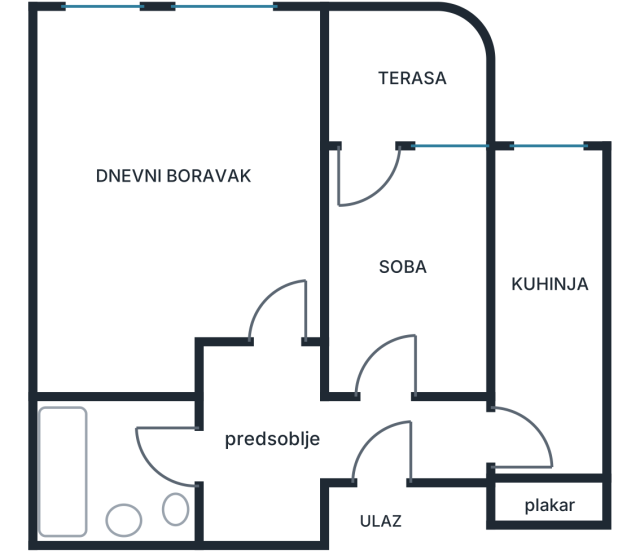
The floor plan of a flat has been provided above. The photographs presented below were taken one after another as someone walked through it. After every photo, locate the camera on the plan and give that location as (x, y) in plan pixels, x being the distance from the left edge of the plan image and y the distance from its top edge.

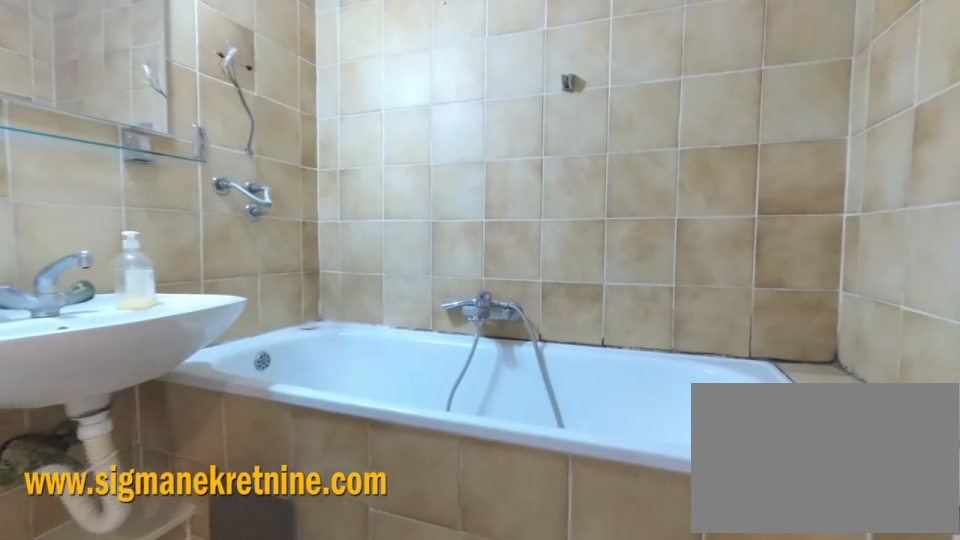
(149, 440)
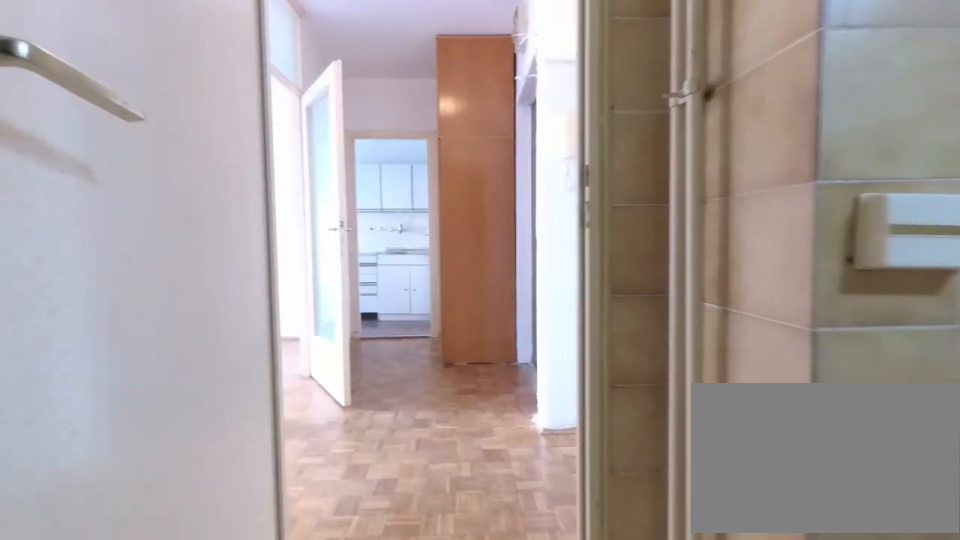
(86, 445)
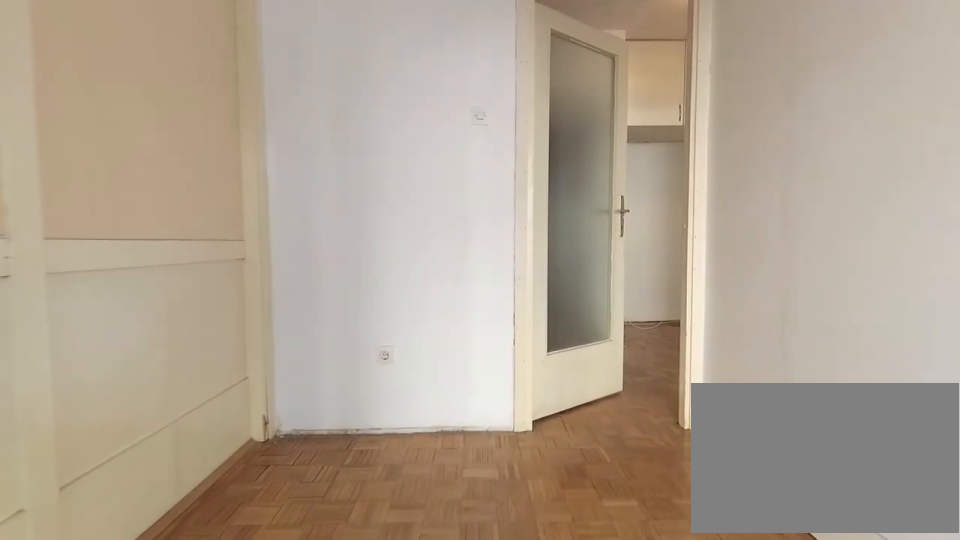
(381, 194)
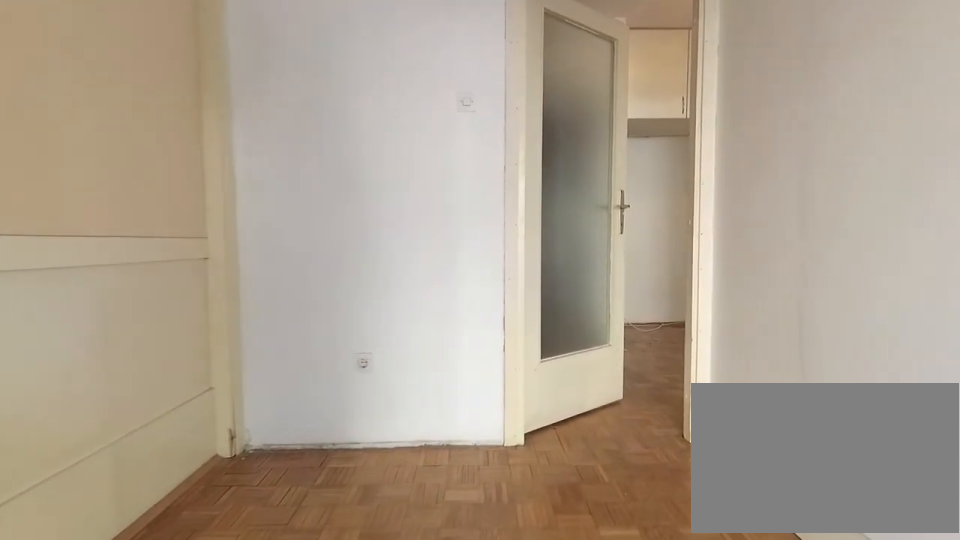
(382, 210)
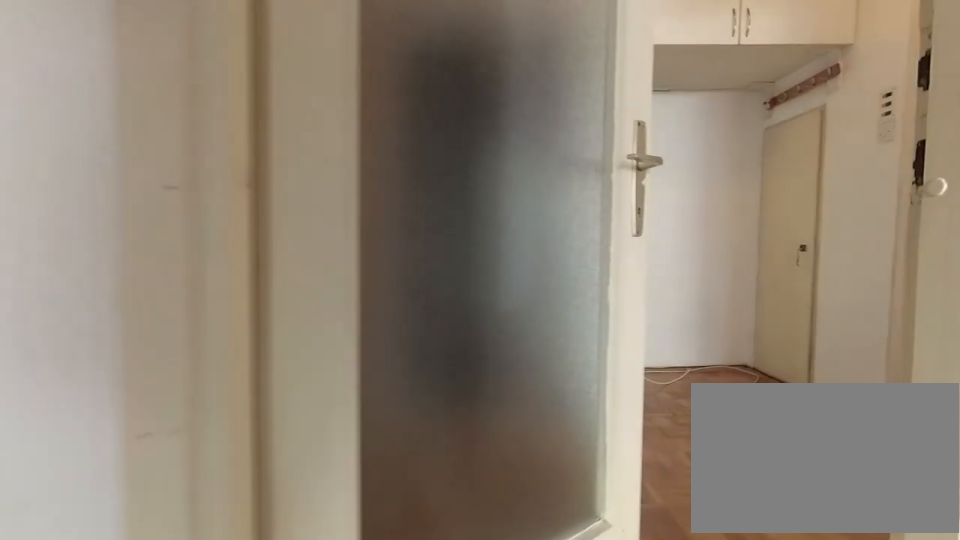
(386, 333)
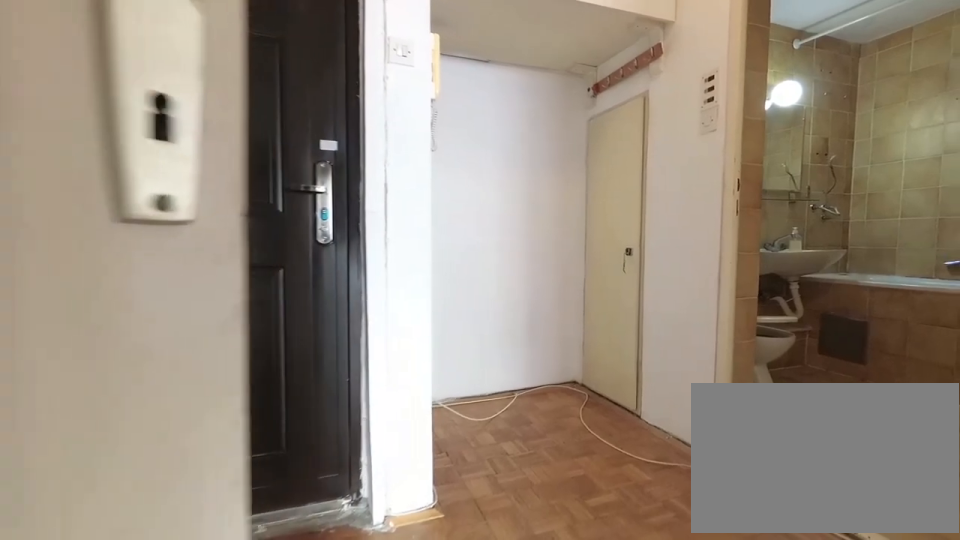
(388, 384)
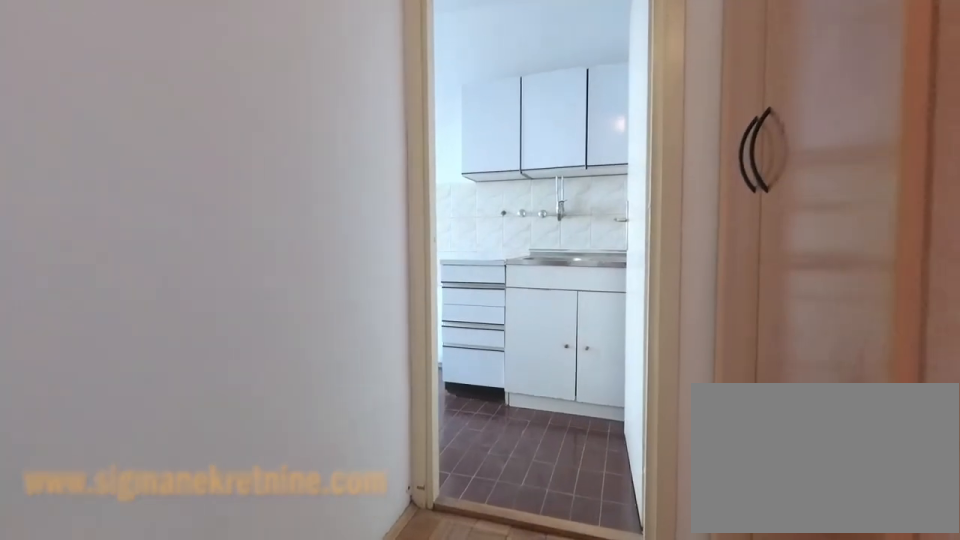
(401, 445)
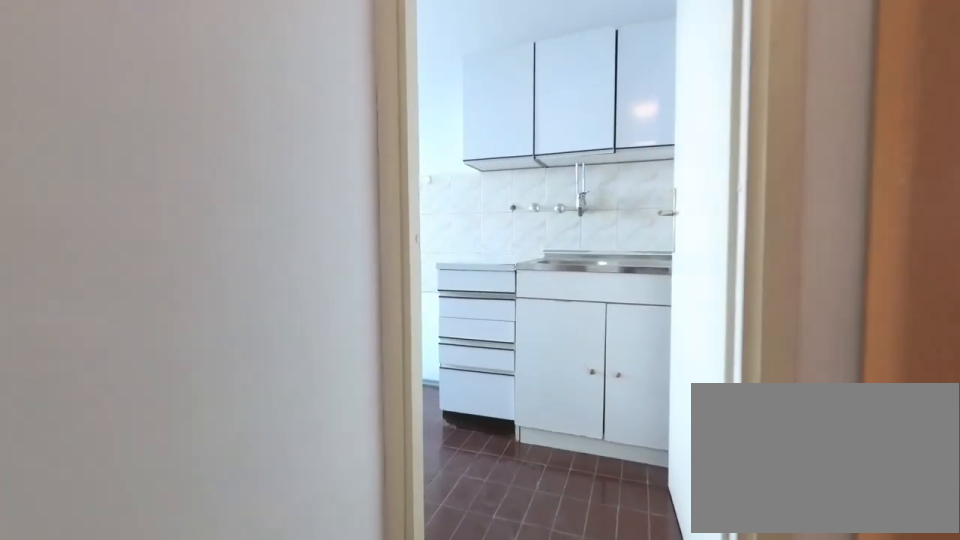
(424, 446)
